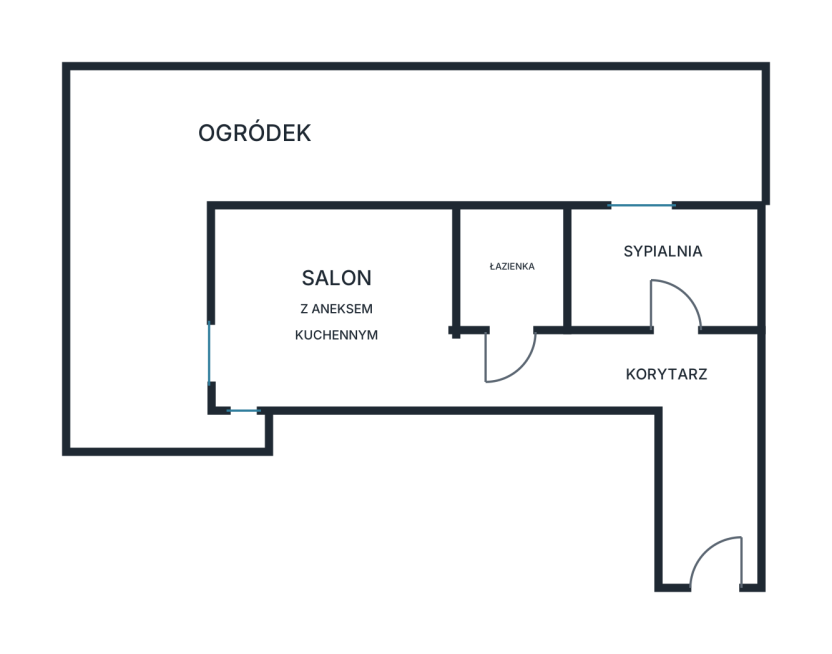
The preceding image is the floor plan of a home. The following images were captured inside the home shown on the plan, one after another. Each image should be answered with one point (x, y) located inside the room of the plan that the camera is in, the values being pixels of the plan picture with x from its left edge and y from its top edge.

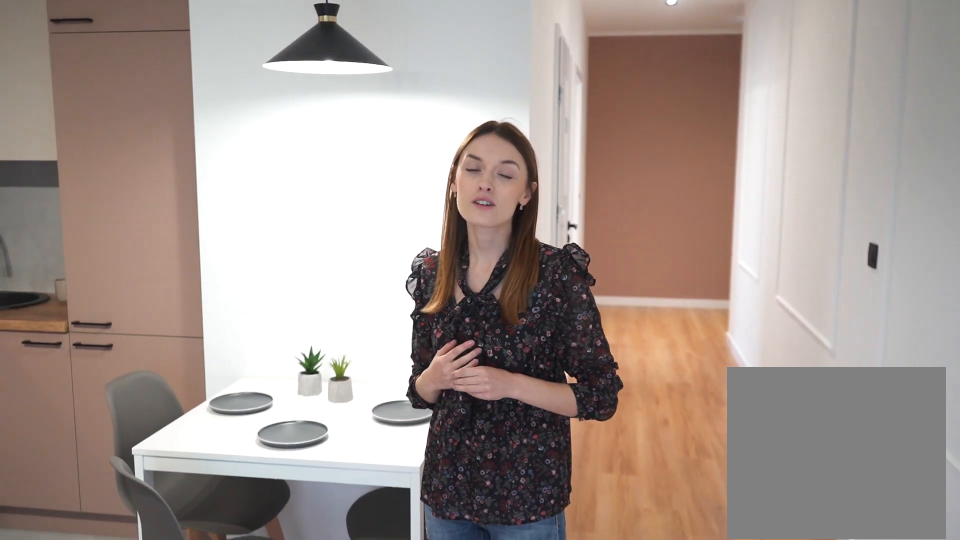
(333, 307)
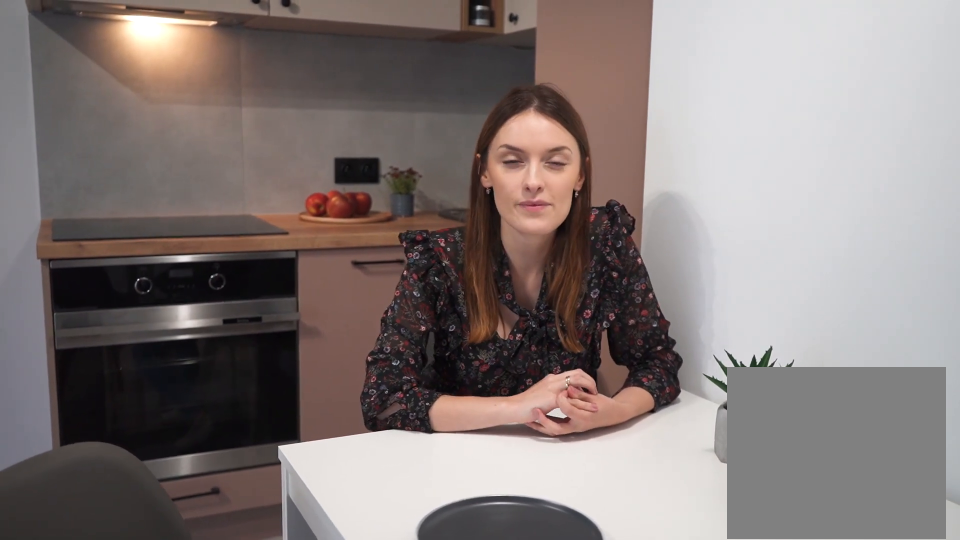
(333, 308)
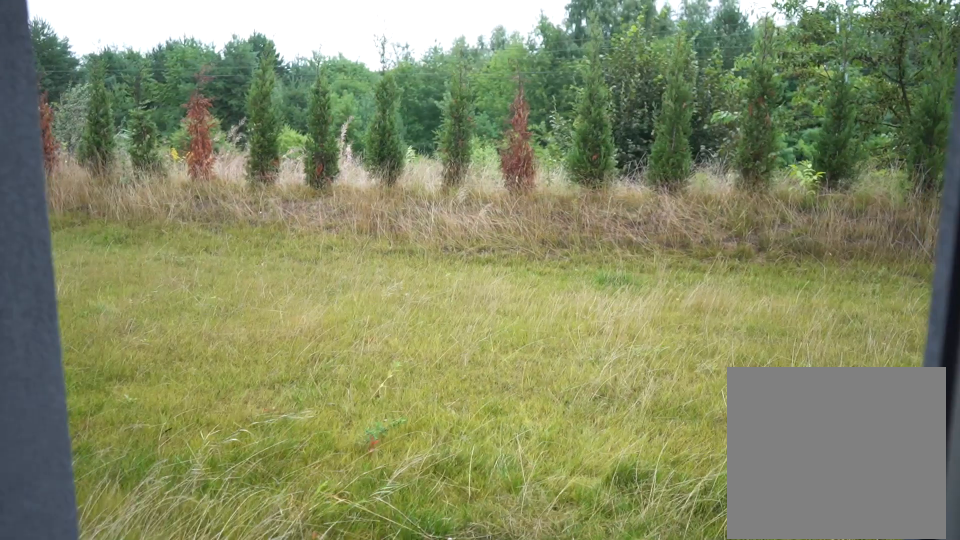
(661, 264)
